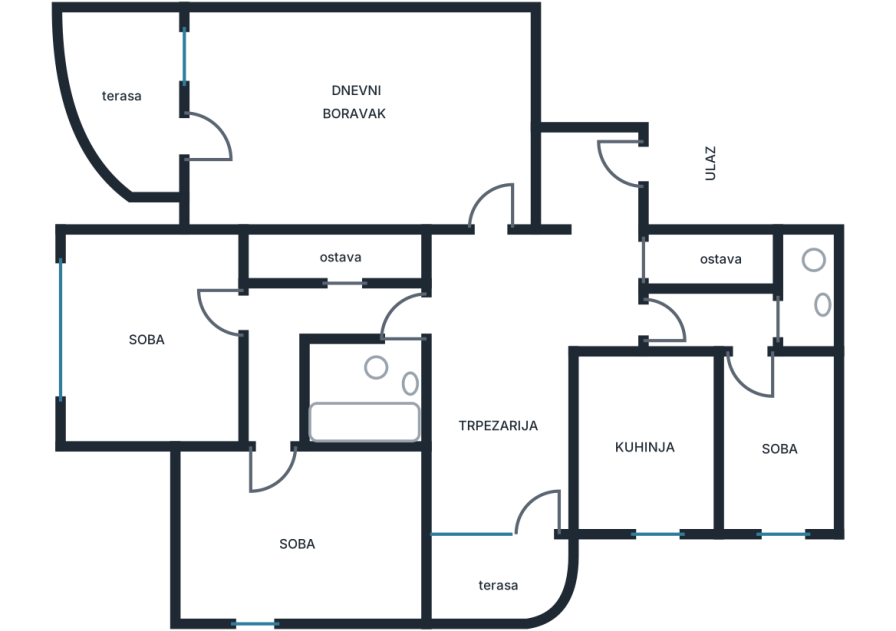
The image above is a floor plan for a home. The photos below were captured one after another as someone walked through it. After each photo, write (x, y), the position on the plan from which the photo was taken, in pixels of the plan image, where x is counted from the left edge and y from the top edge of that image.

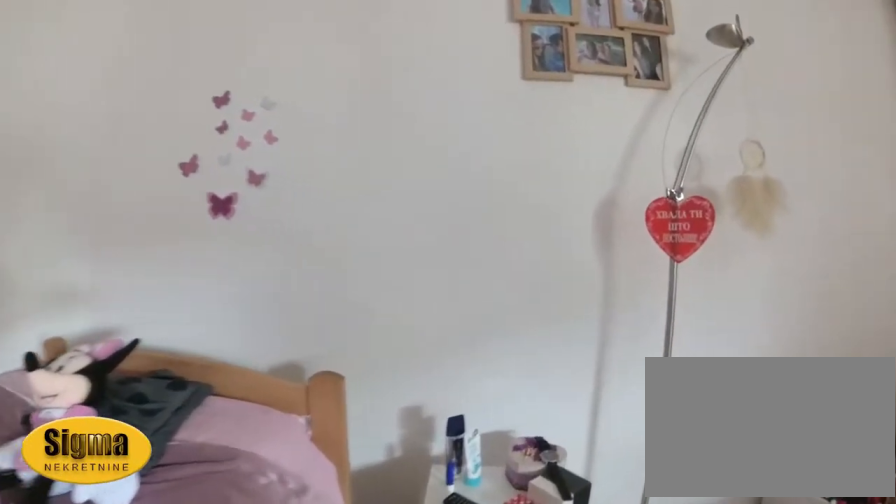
(166, 357)
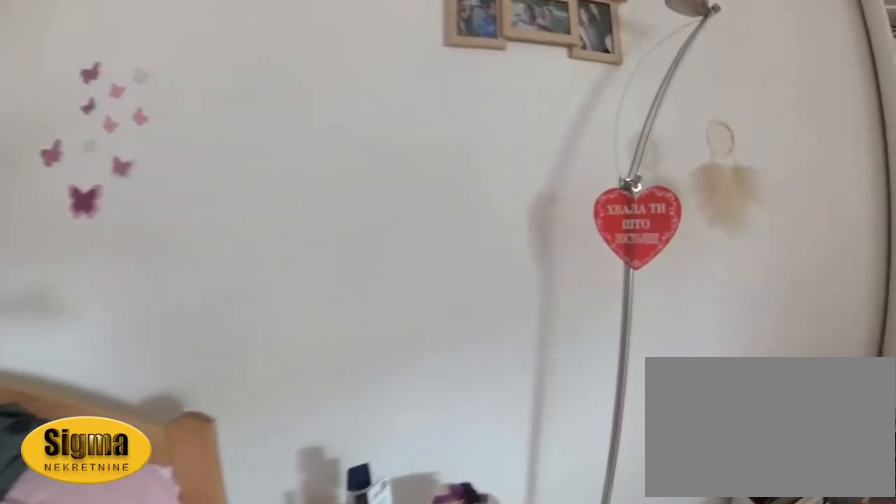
(168, 366)
